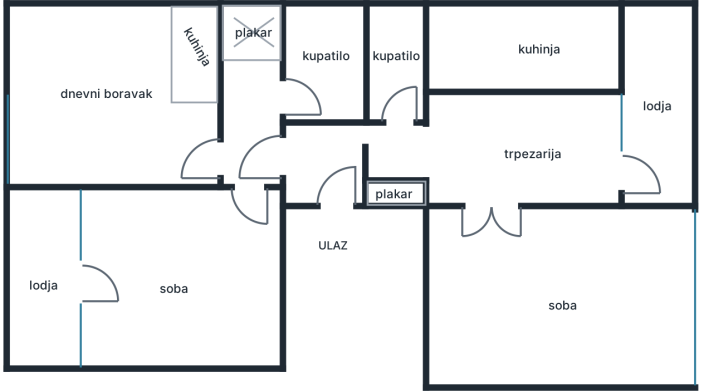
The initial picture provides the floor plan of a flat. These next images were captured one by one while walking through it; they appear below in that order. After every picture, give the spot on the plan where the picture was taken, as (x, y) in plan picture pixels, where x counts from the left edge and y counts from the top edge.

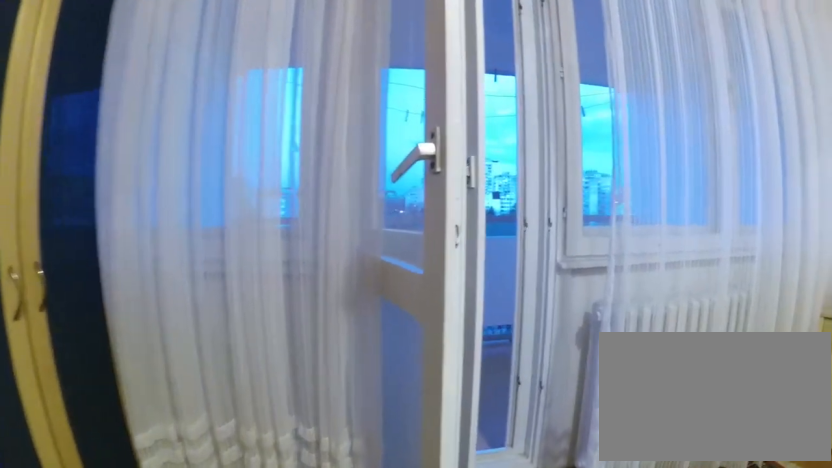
(188, 301)
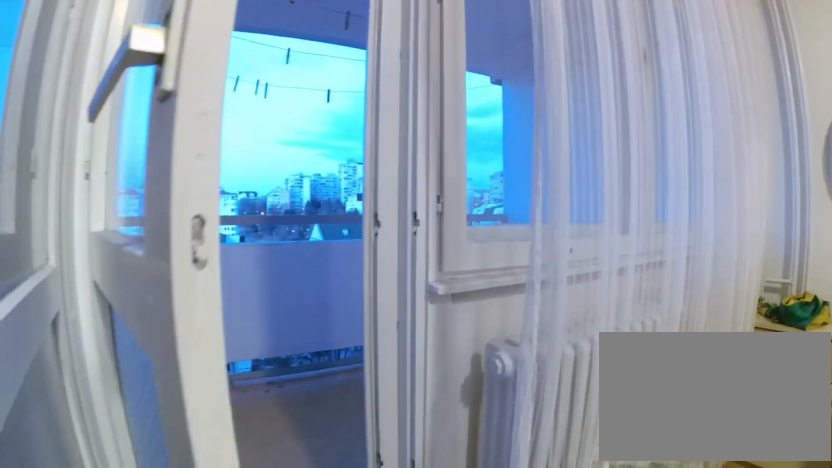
(157, 301)
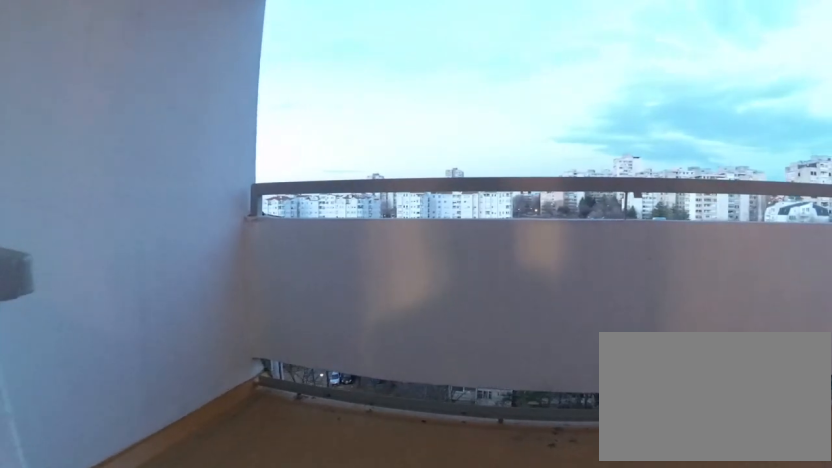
(90, 310)
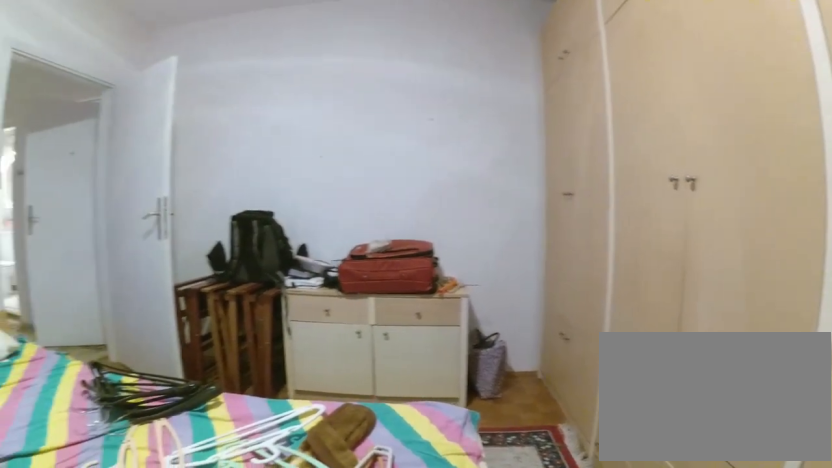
(141, 304)
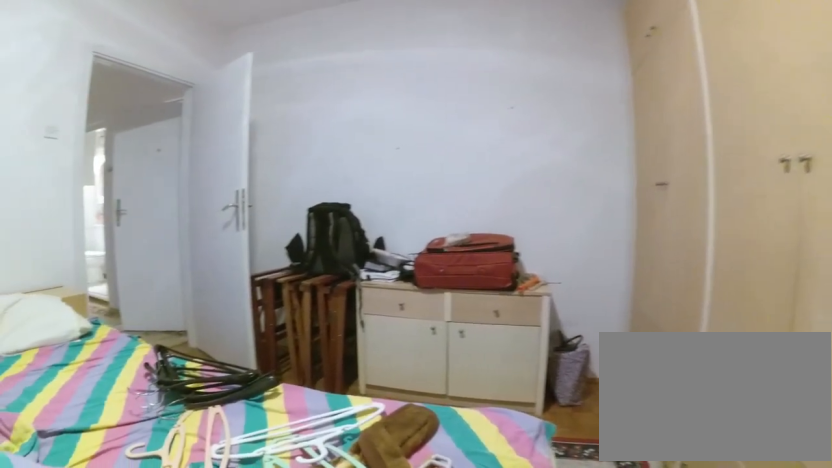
(149, 306)
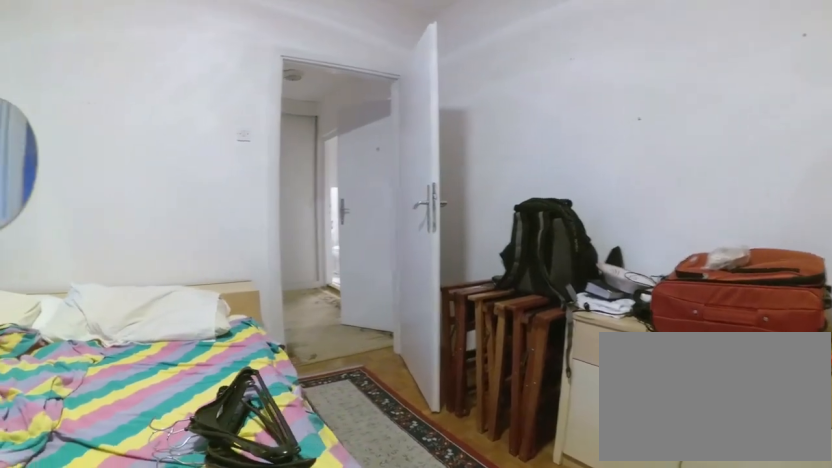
(197, 318)
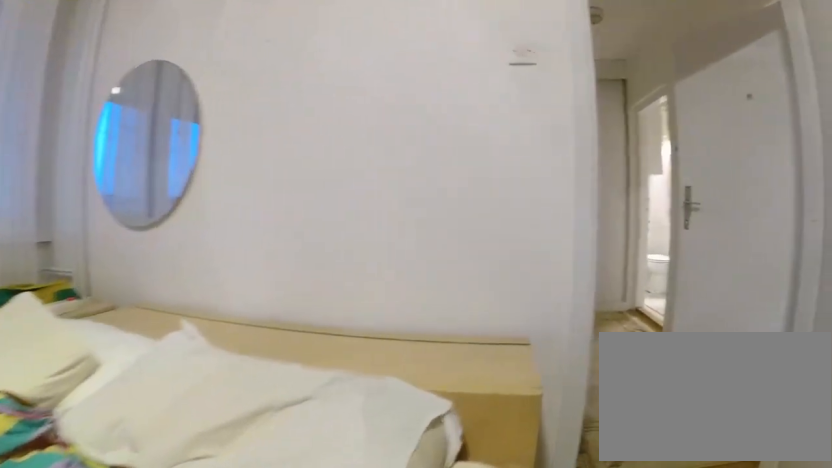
(237, 292)
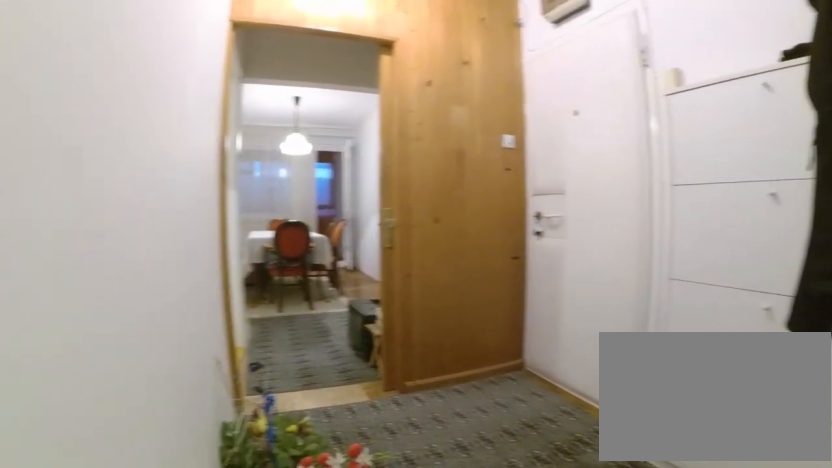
(268, 161)
